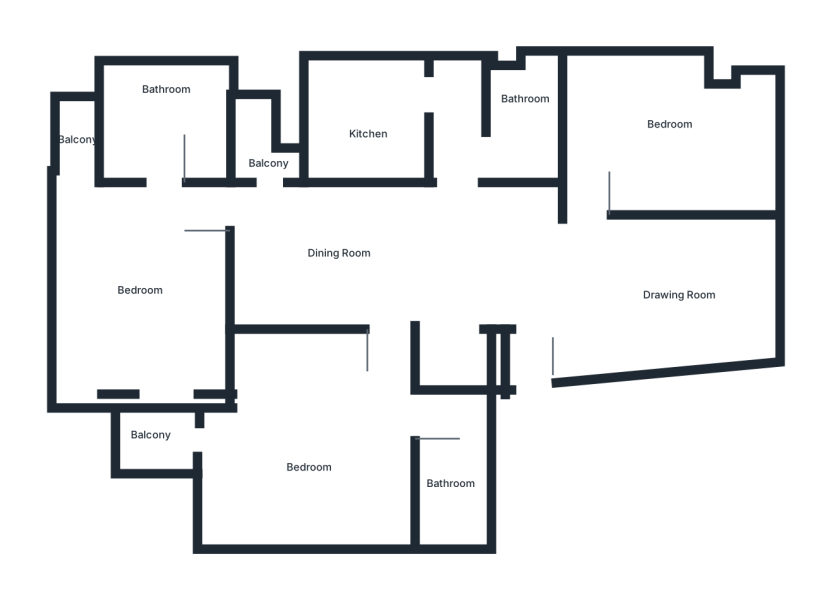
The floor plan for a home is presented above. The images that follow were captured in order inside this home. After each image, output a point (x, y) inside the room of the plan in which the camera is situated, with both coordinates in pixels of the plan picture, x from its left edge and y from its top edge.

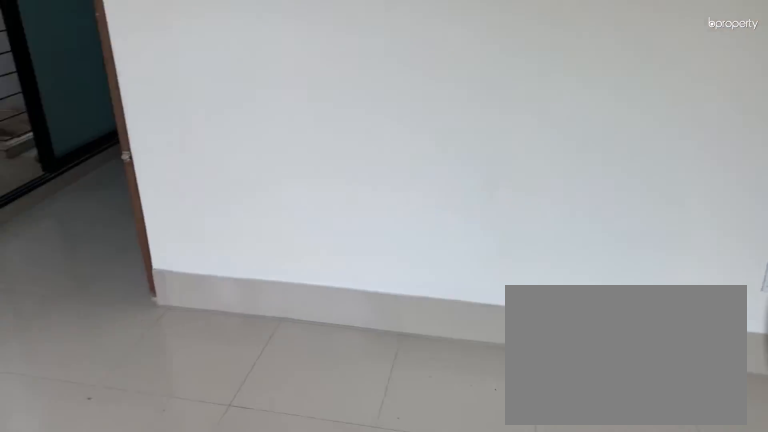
(157, 298)
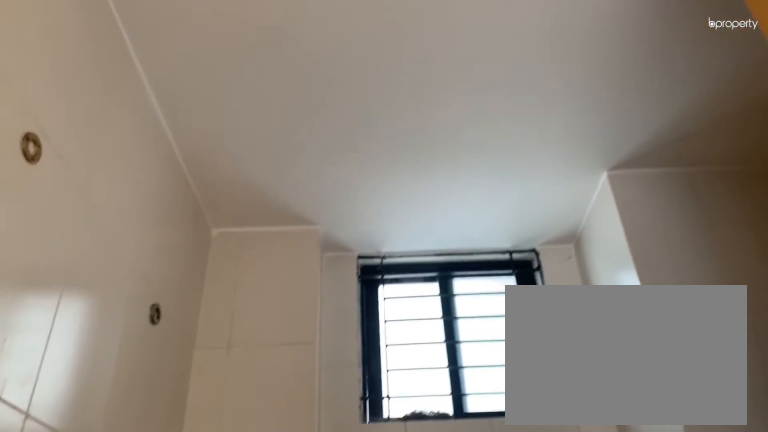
(165, 123)
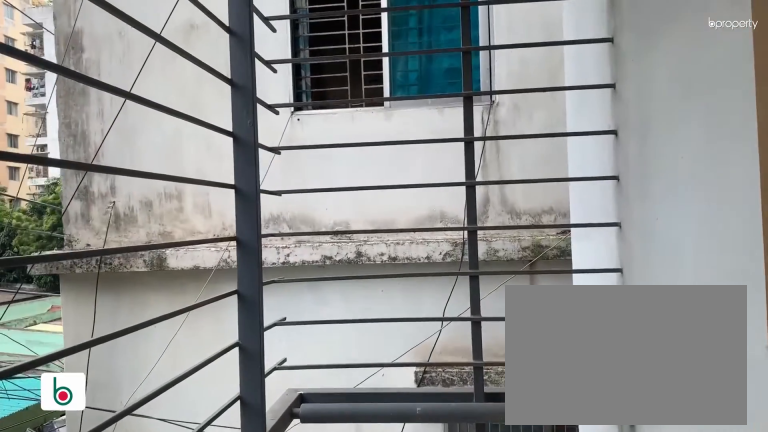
(78, 134)
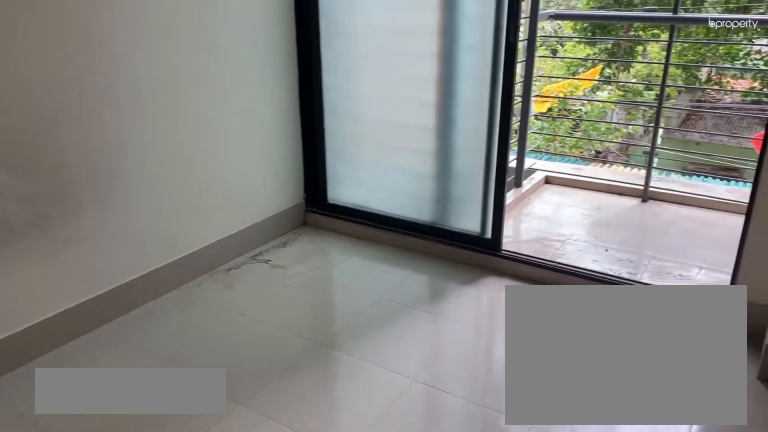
(321, 461)
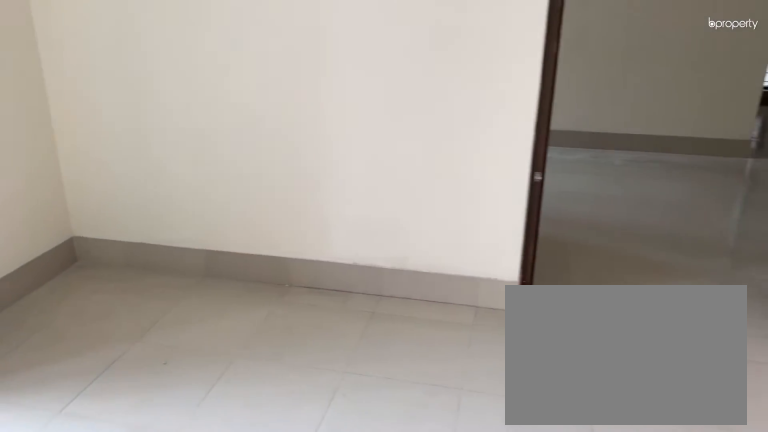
(321, 461)
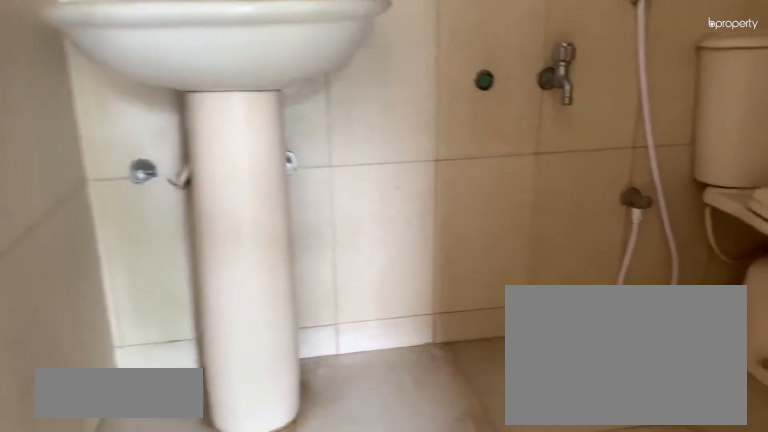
(446, 493)
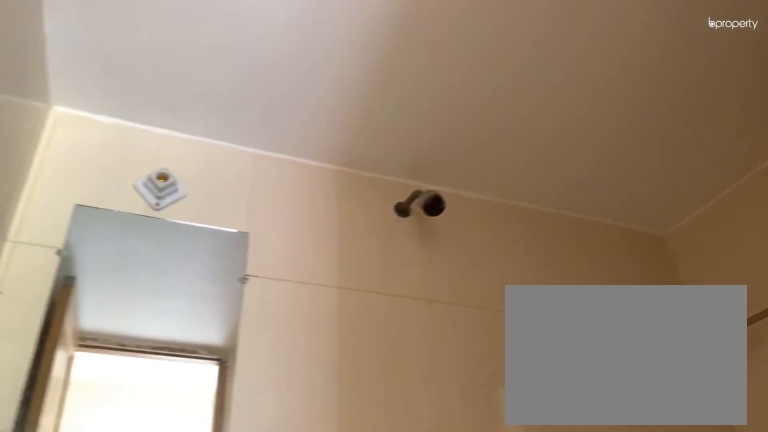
(446, 493)
